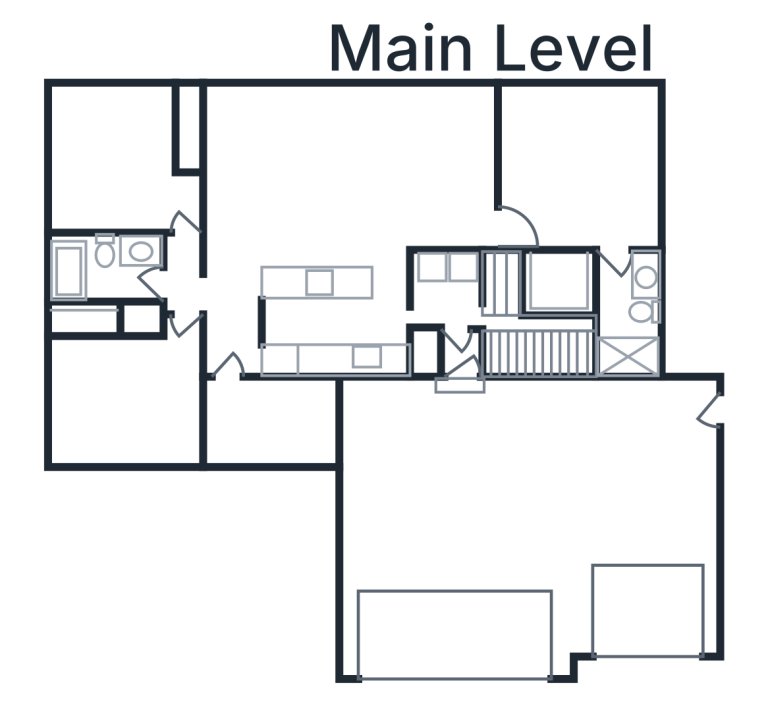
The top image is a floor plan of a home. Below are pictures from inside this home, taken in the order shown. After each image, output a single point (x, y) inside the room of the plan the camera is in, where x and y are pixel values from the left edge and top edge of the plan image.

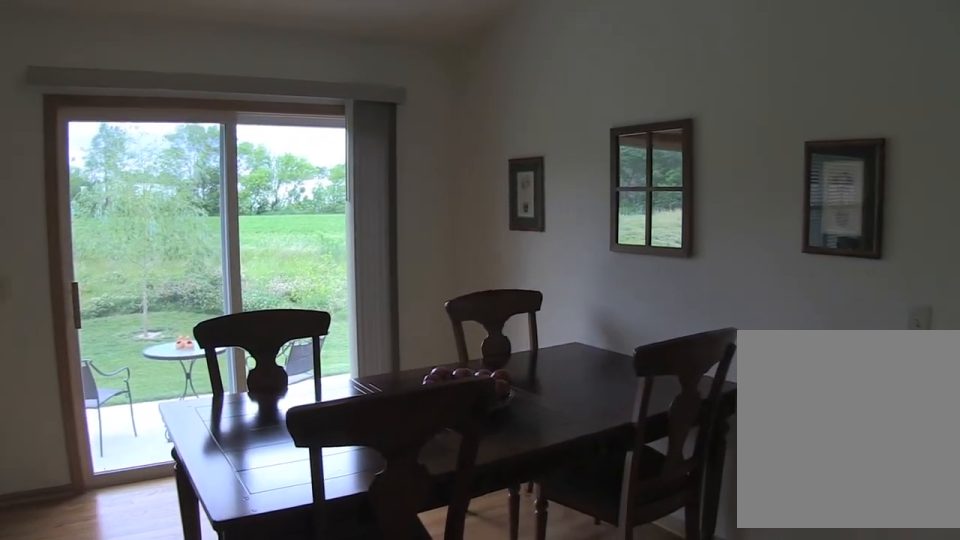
(451, 170)
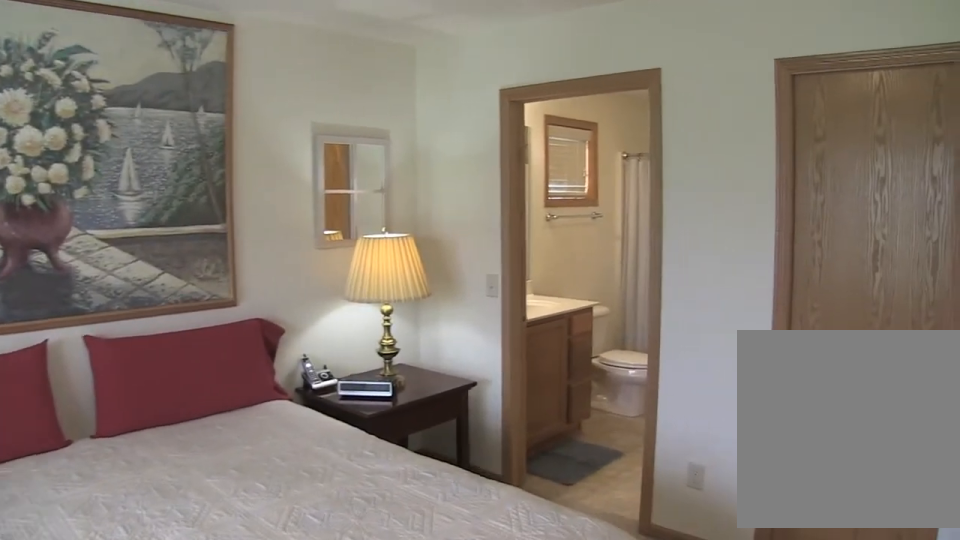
(578, 167)
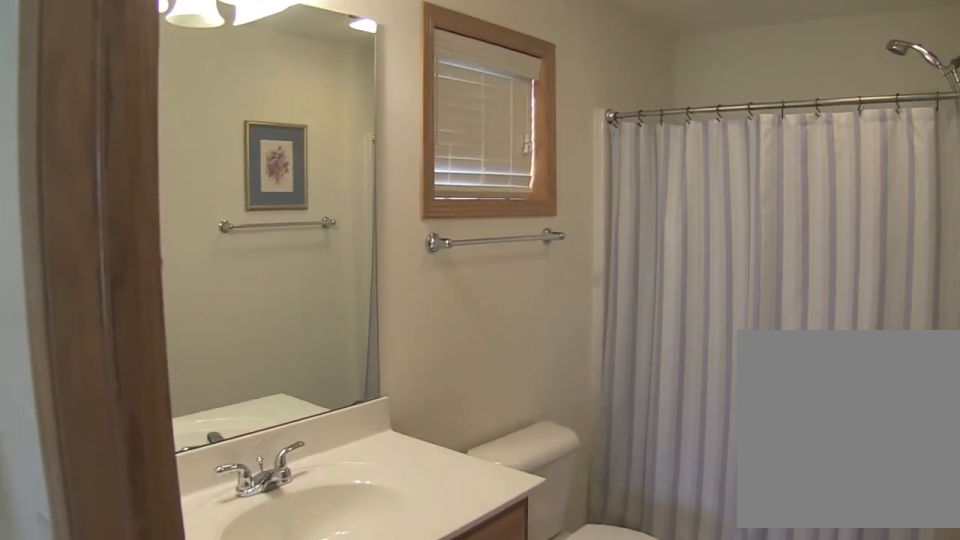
(628, 314)
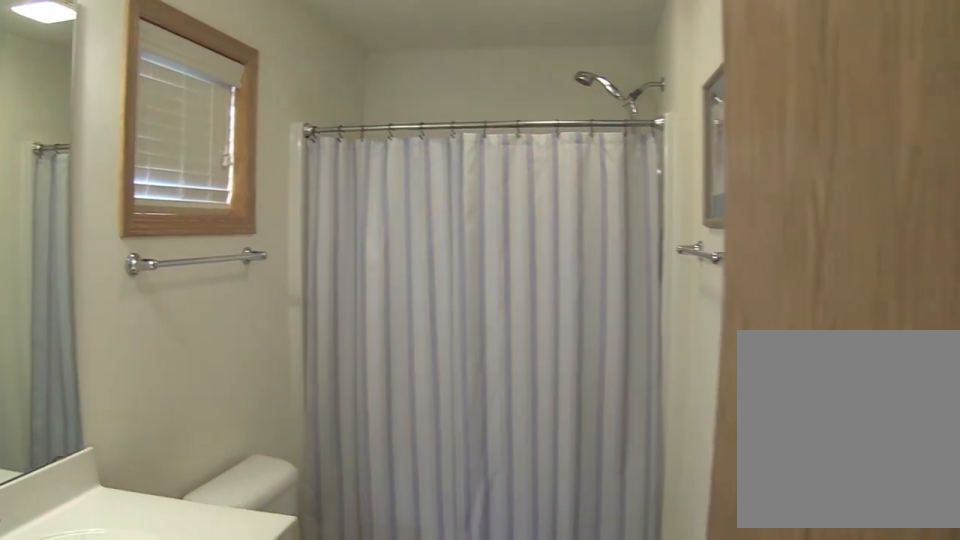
(628, 314)
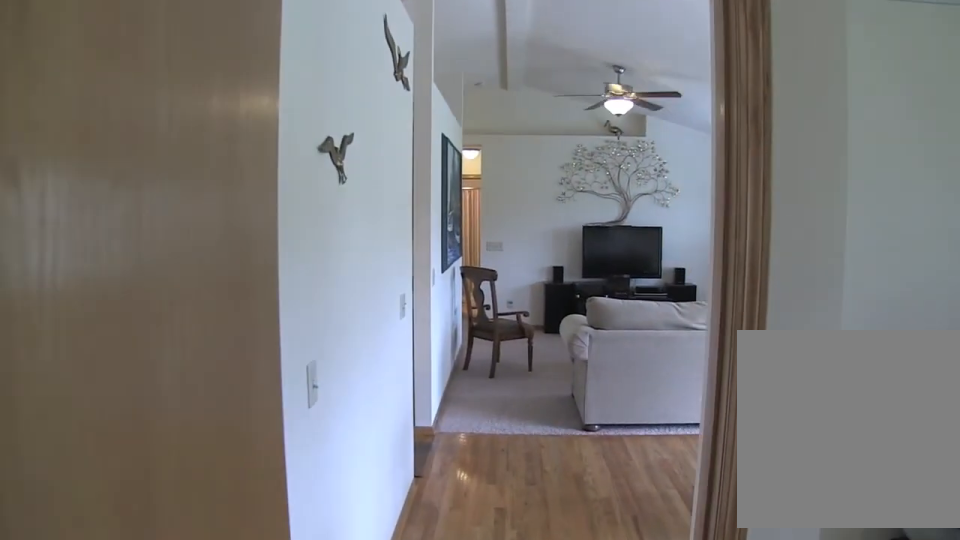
(578, 167)
